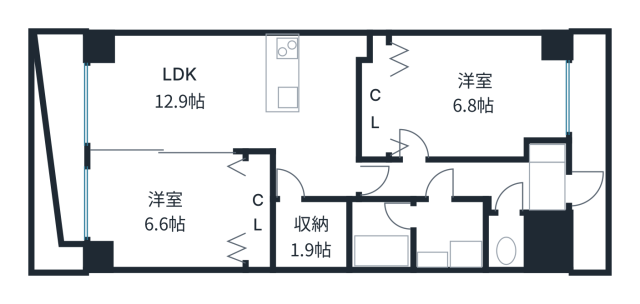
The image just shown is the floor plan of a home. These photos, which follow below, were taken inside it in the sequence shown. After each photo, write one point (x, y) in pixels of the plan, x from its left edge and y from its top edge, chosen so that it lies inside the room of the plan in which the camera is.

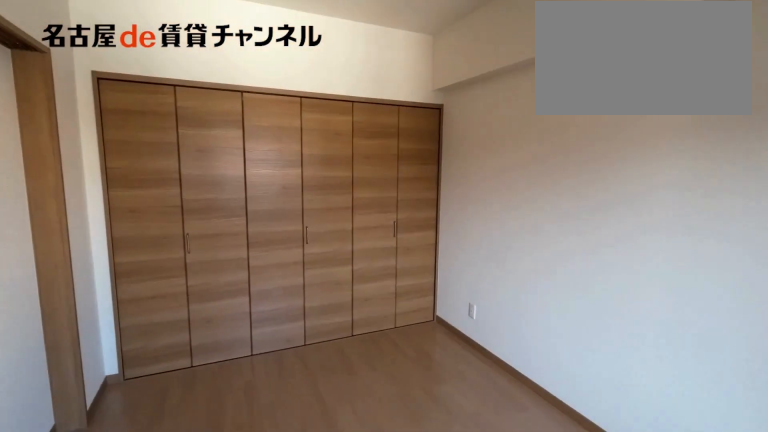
(168, 209)
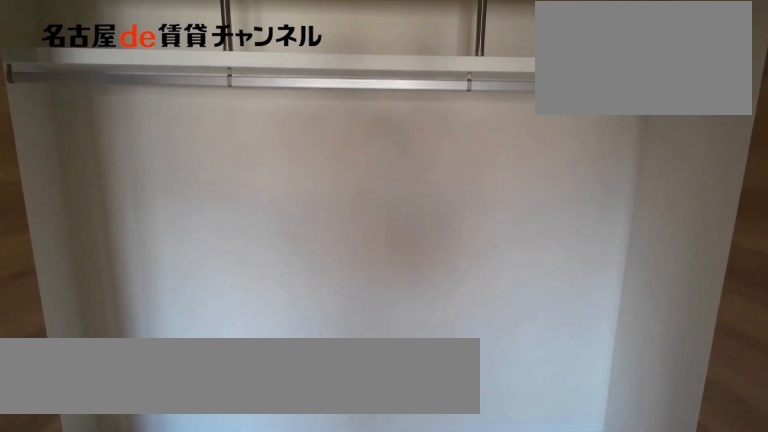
(258, 210)
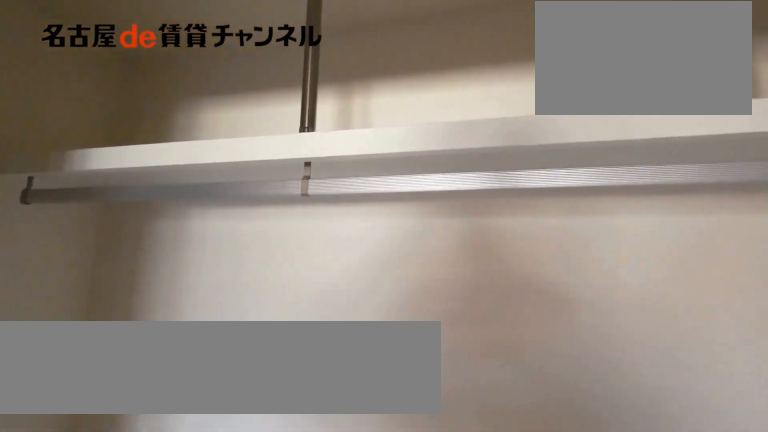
(258, 210)
